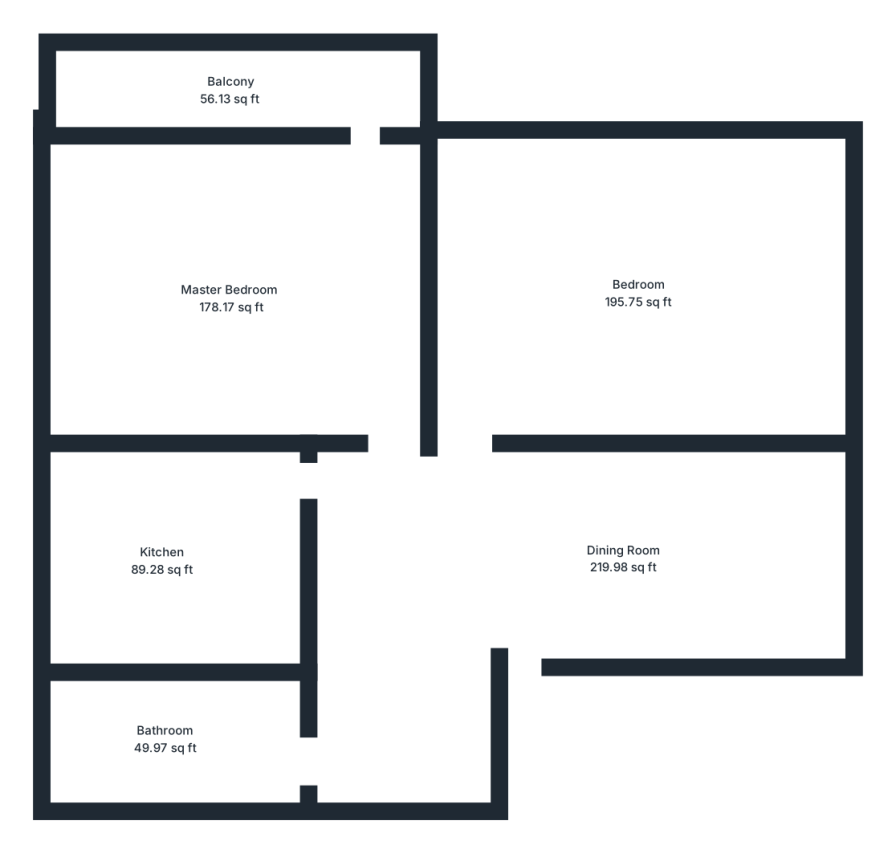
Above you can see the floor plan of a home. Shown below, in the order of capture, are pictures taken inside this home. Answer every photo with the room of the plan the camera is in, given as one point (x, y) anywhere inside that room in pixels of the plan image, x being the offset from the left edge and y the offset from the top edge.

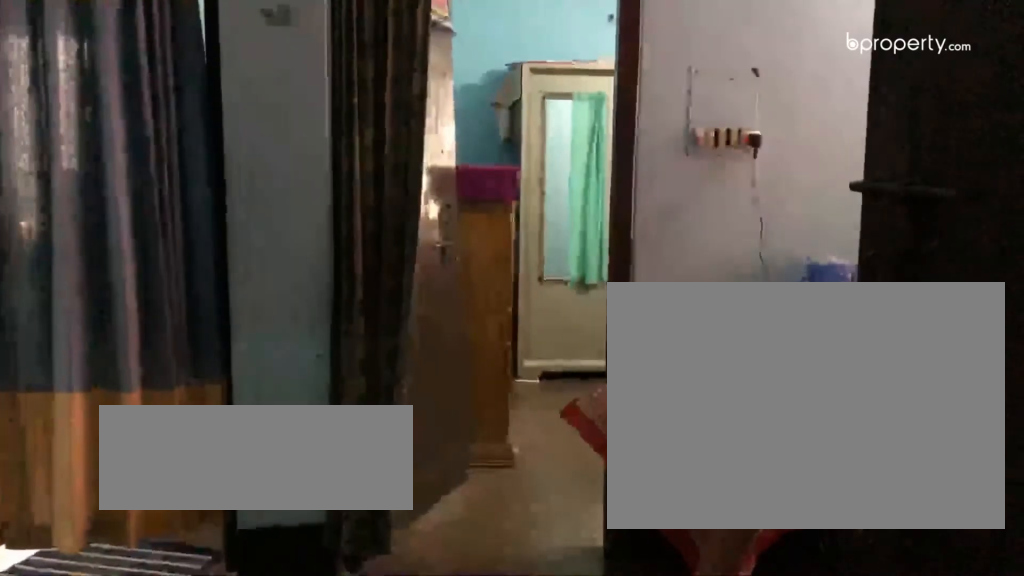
(603, 564)
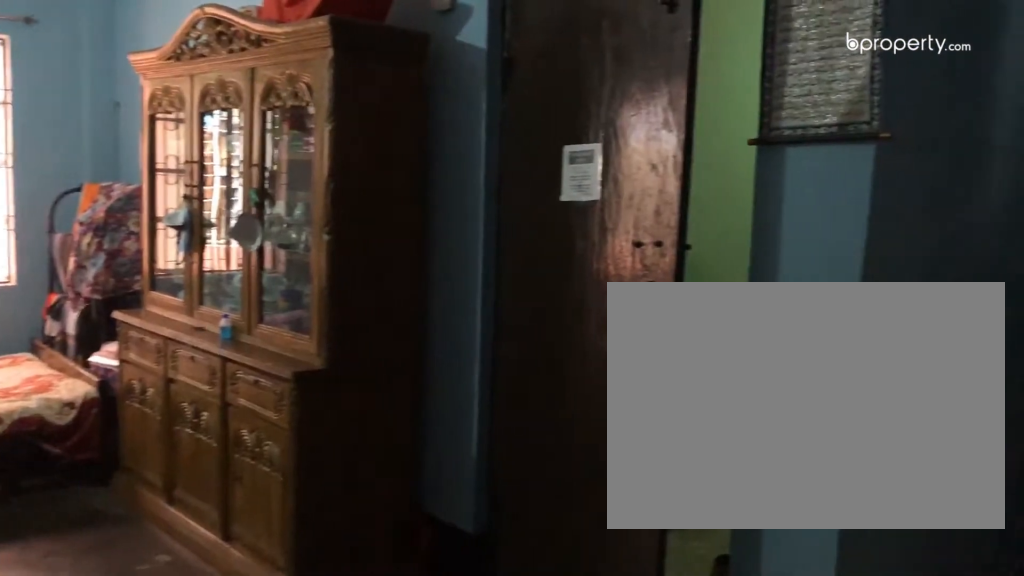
(620, 563)
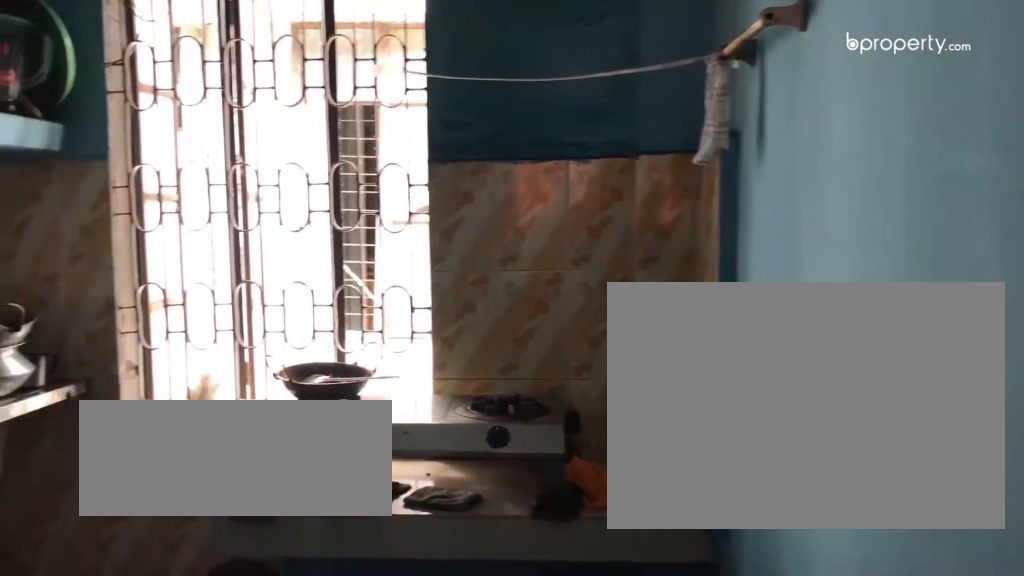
(163, 568)
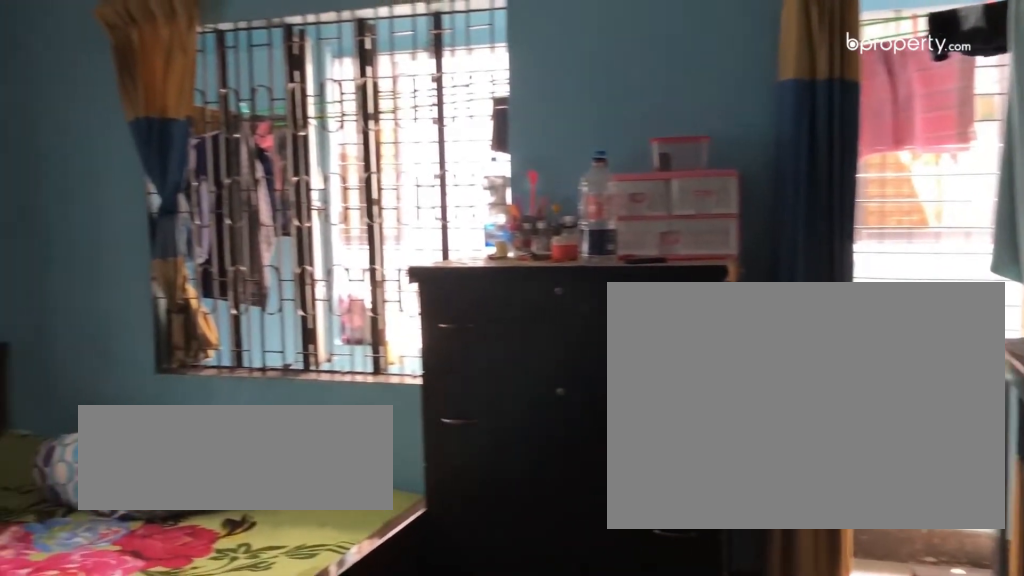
(233, 304)
